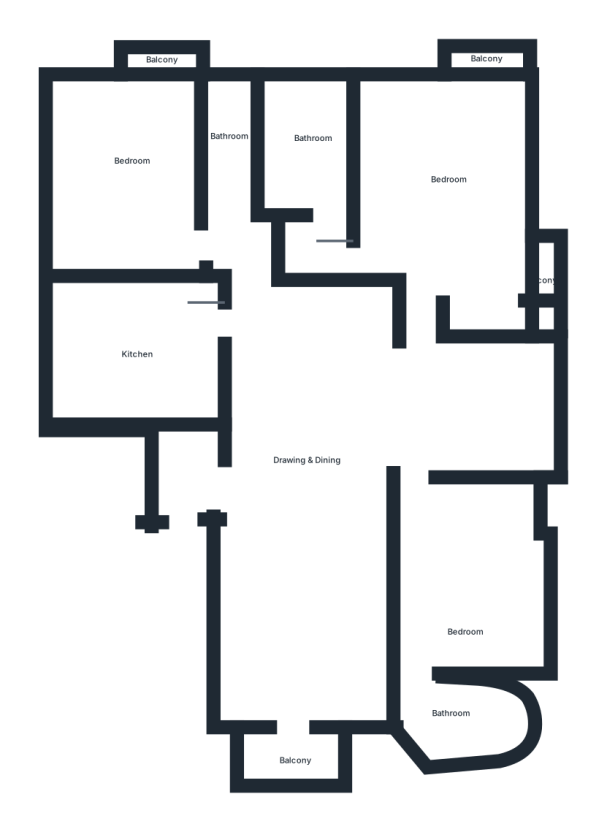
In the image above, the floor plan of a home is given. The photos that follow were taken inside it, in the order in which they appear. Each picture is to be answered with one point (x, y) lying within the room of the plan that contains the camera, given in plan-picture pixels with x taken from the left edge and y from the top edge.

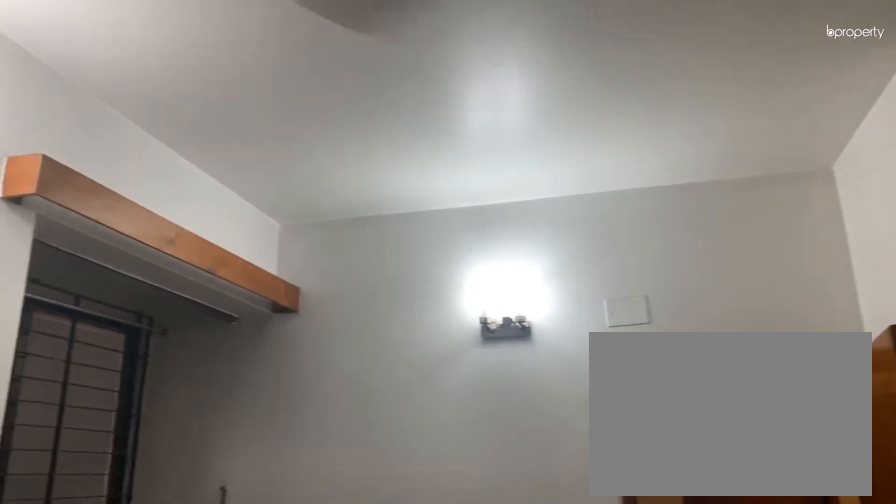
(450, 181)
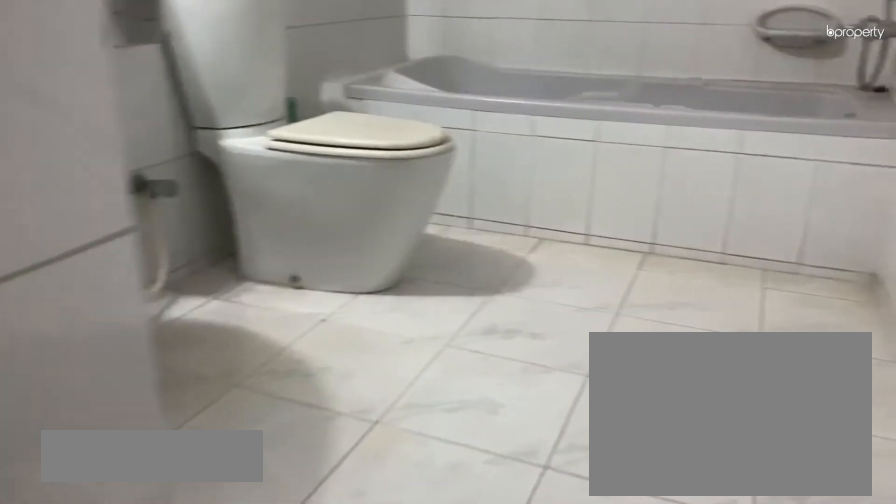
(309, 146)
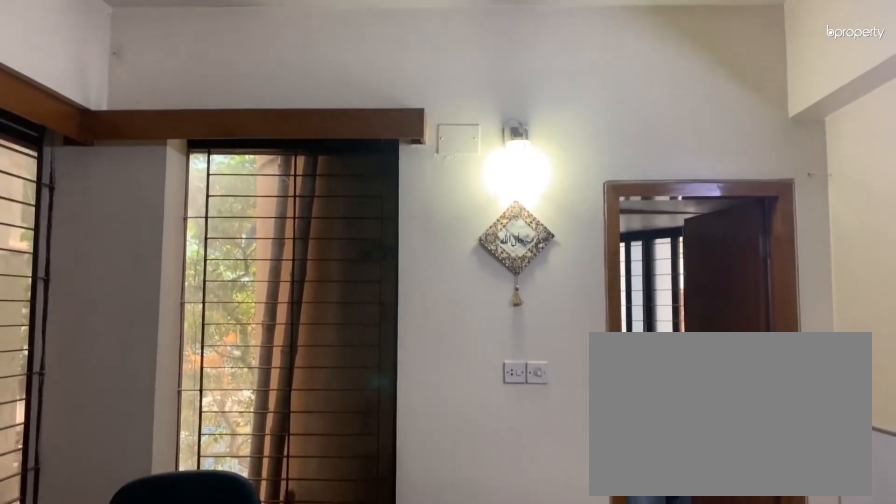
(466, 591)
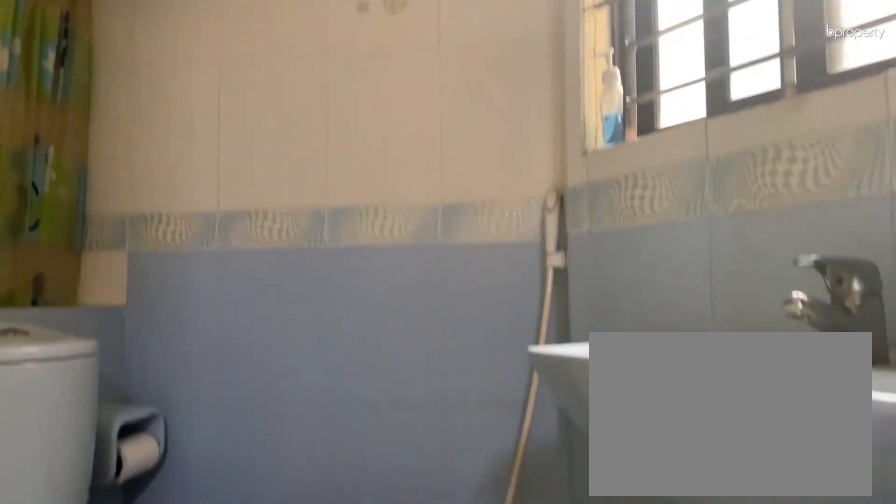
(466, 721)
